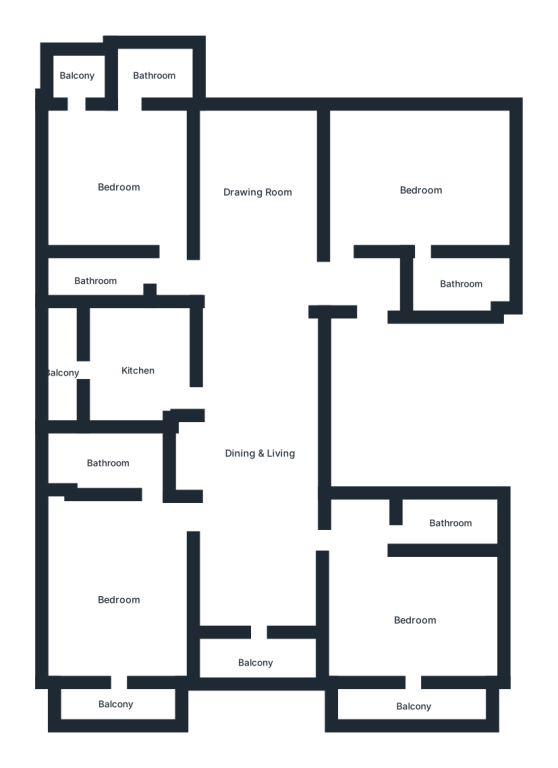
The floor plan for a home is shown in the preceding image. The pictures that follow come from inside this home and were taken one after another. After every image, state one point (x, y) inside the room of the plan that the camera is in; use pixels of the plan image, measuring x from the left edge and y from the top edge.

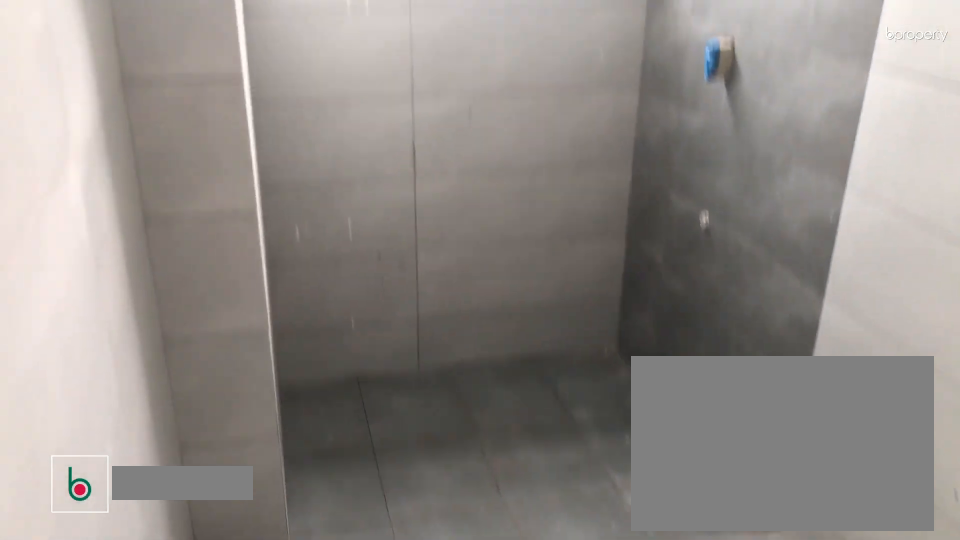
(109, 463)
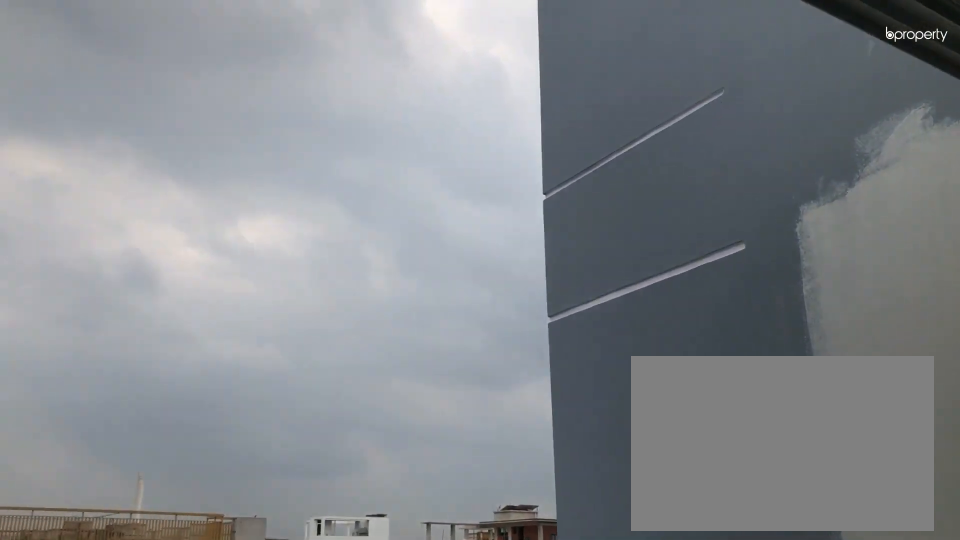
(257, 662)
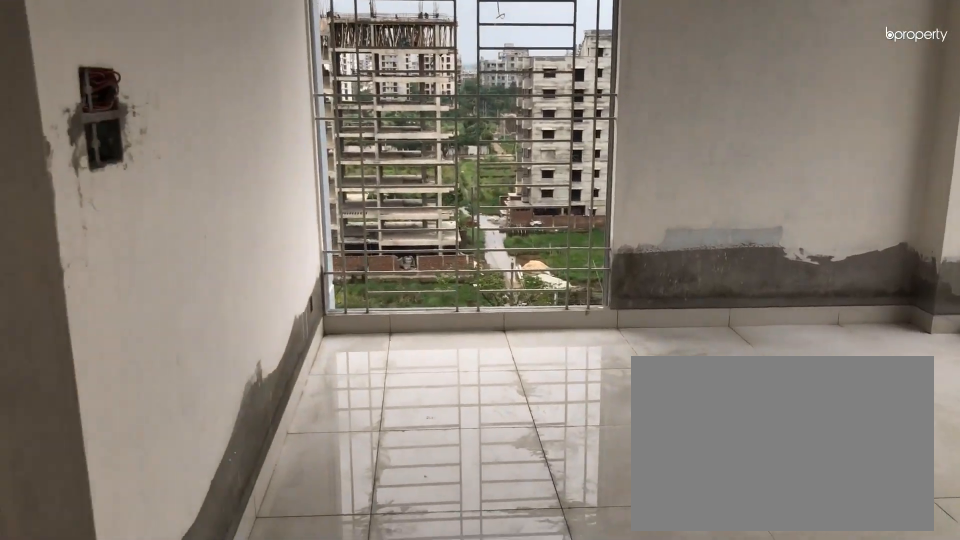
(416, 620)
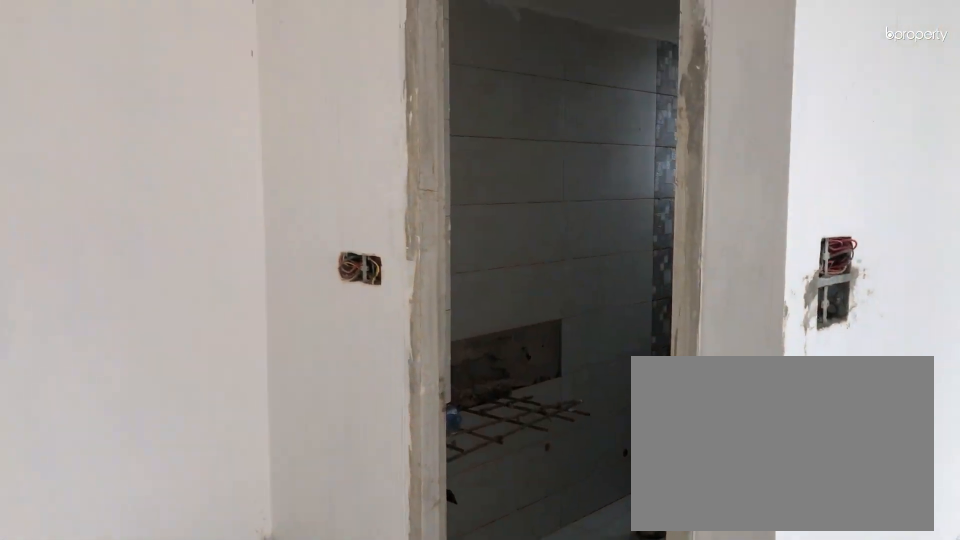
(416, 620)
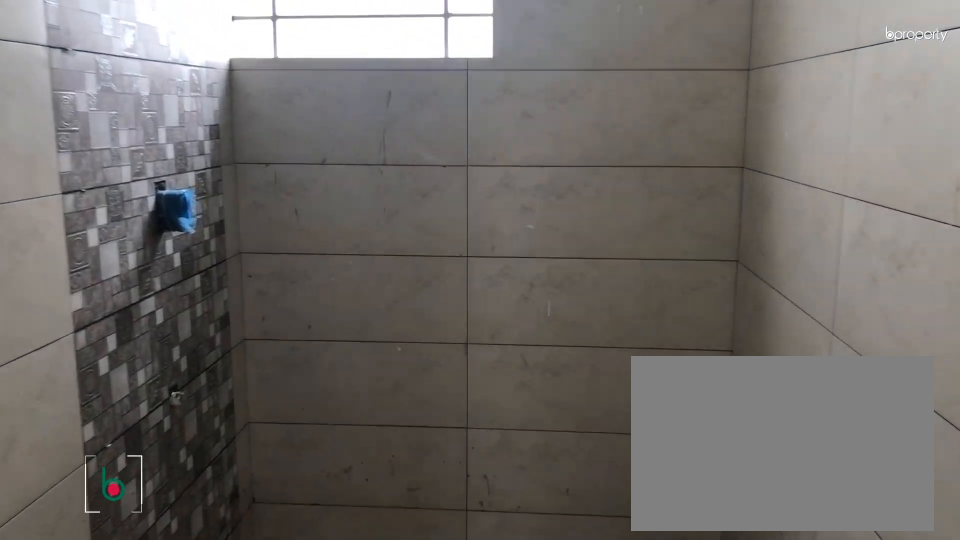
(450, 523)
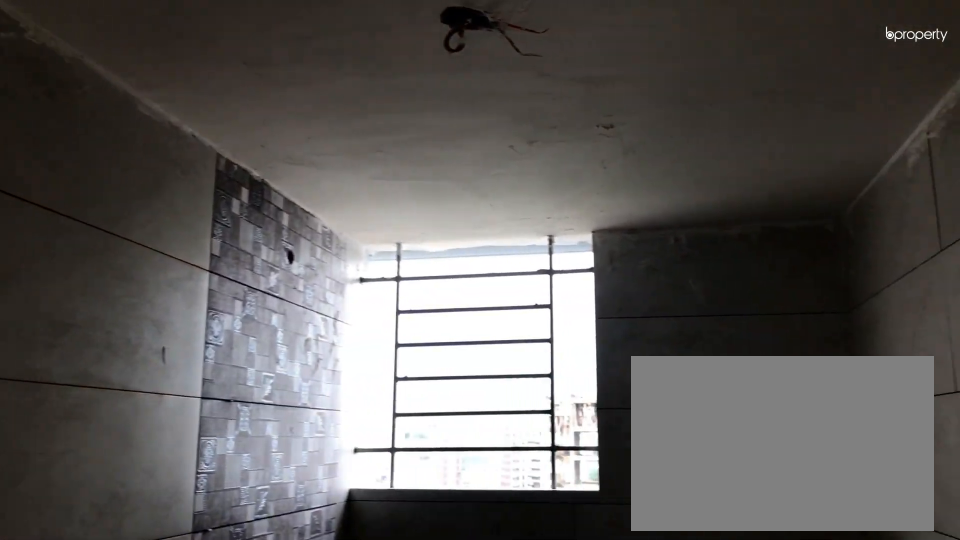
(450, 523)
